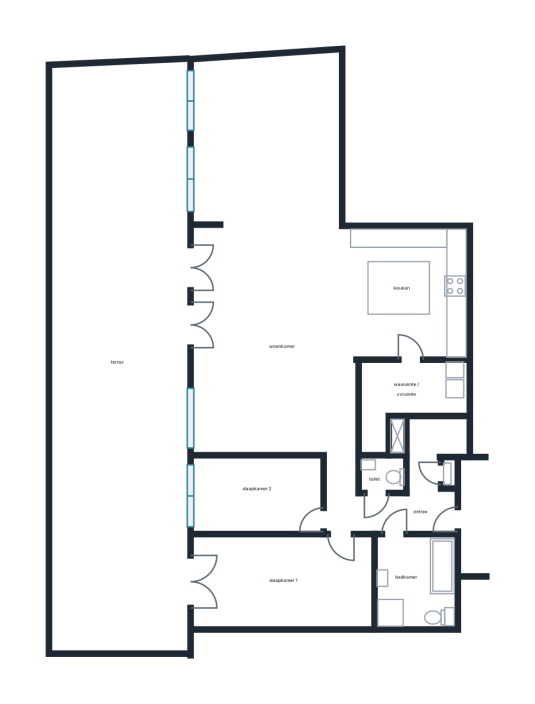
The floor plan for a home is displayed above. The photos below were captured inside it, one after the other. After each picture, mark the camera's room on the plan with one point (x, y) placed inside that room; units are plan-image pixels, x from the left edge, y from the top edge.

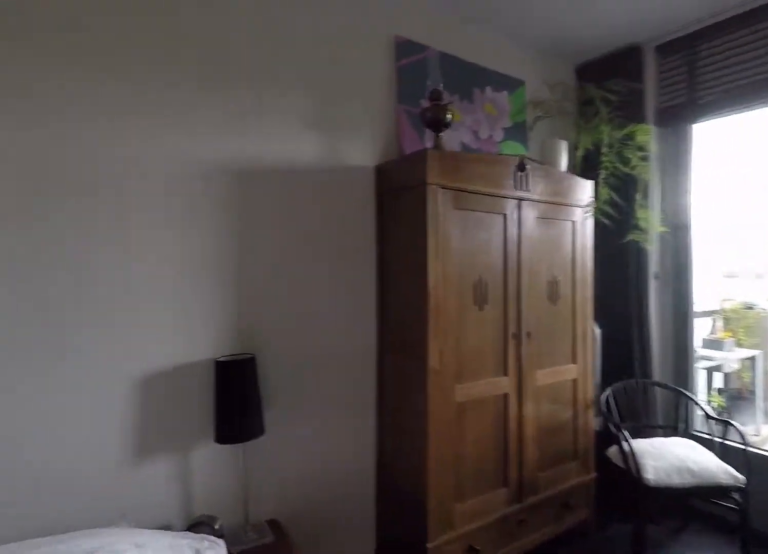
(283, 581)
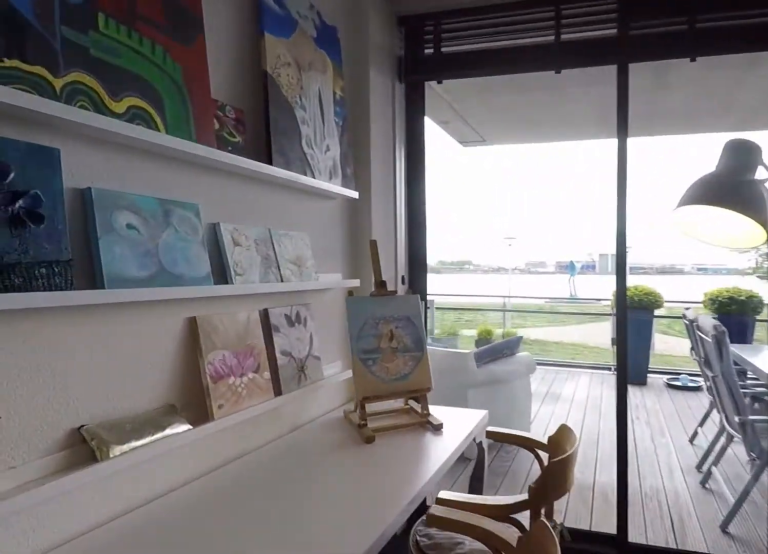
(256, 494)
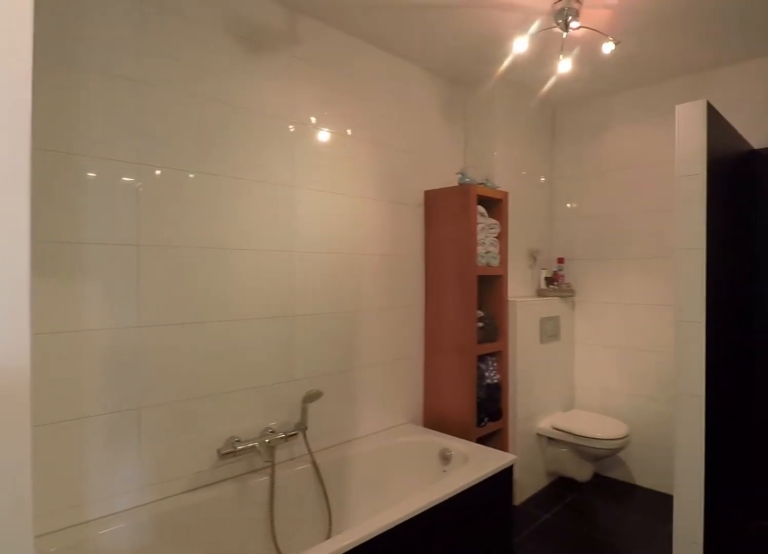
(414, 579)
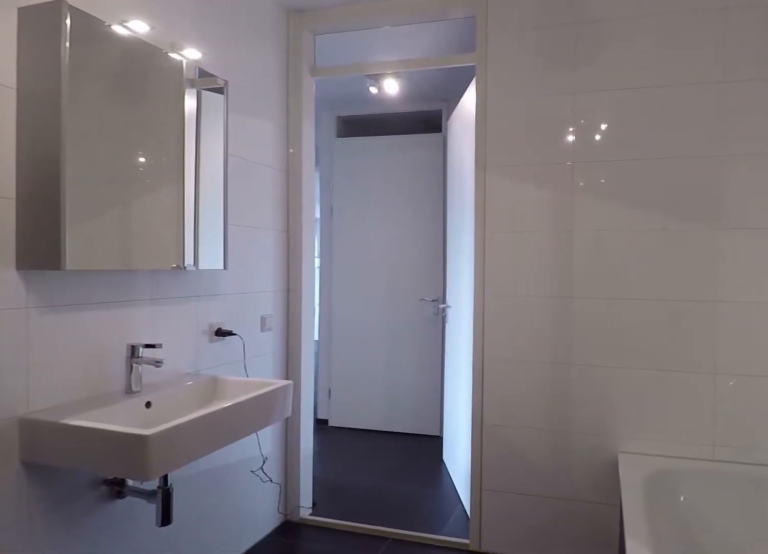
(414, 579)
